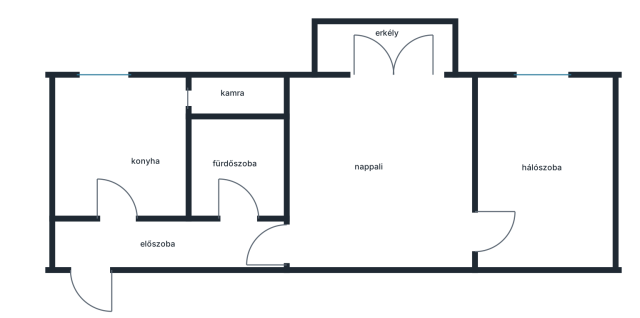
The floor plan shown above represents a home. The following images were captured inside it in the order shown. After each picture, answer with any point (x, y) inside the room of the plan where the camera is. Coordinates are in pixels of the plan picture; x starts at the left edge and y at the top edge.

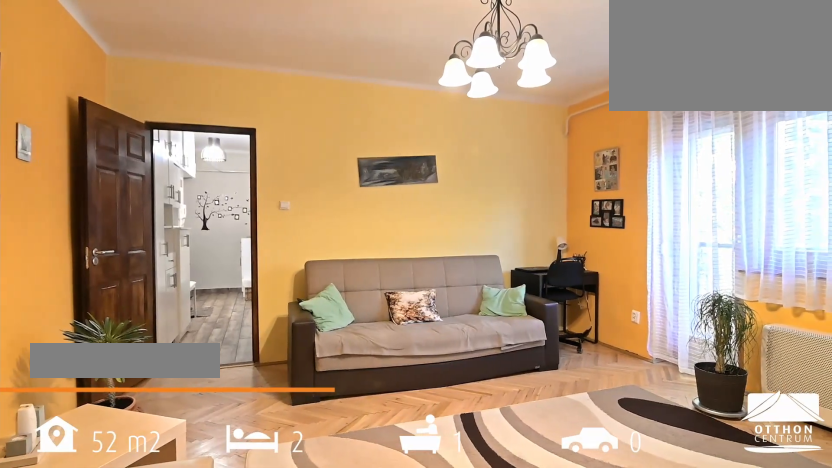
(371, 176)
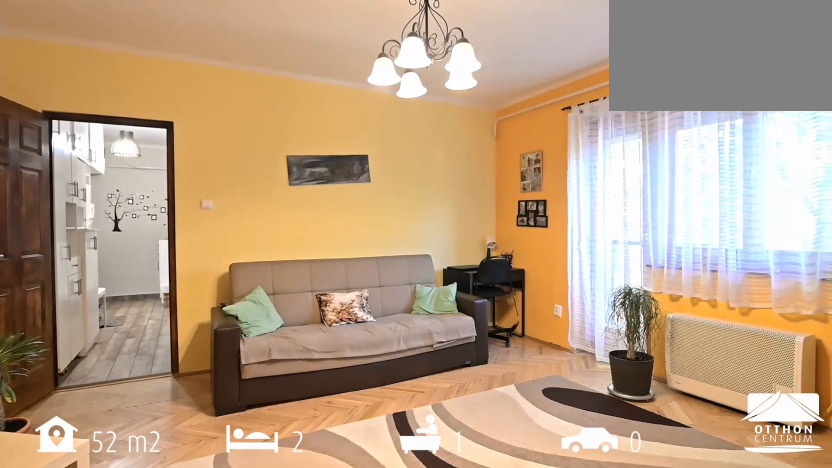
(371, 176)
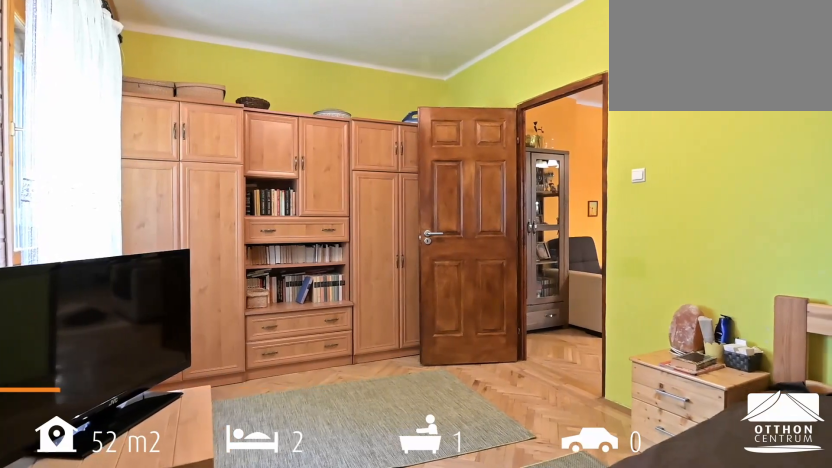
(542, 185)
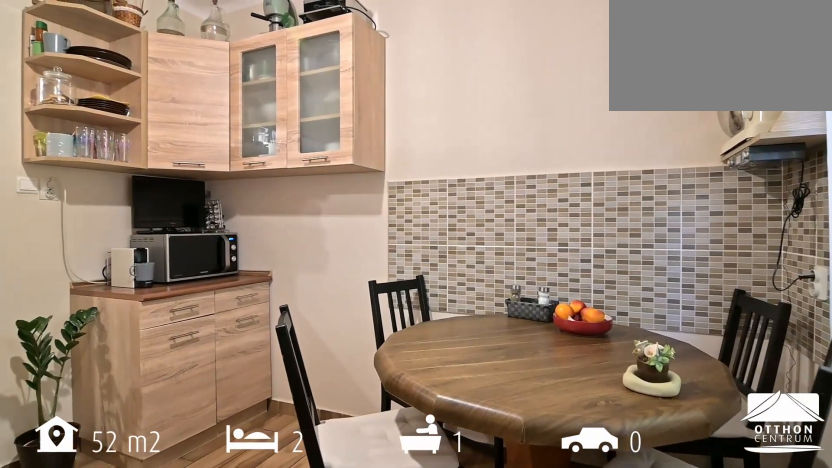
(130, 160)
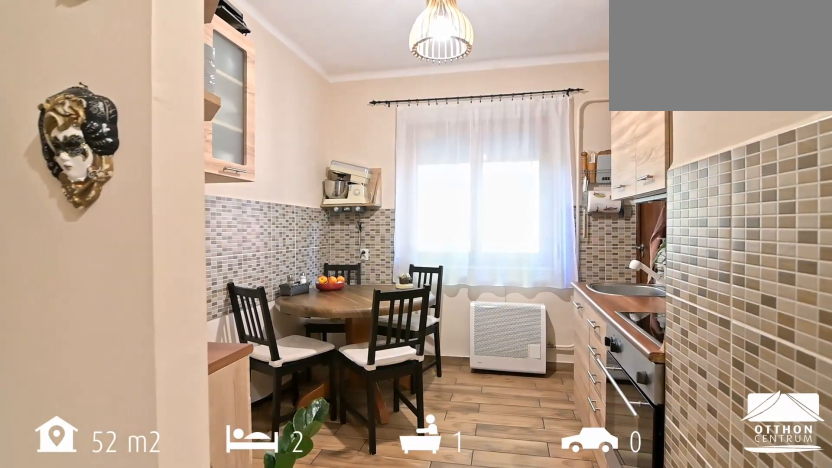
(130, 160)
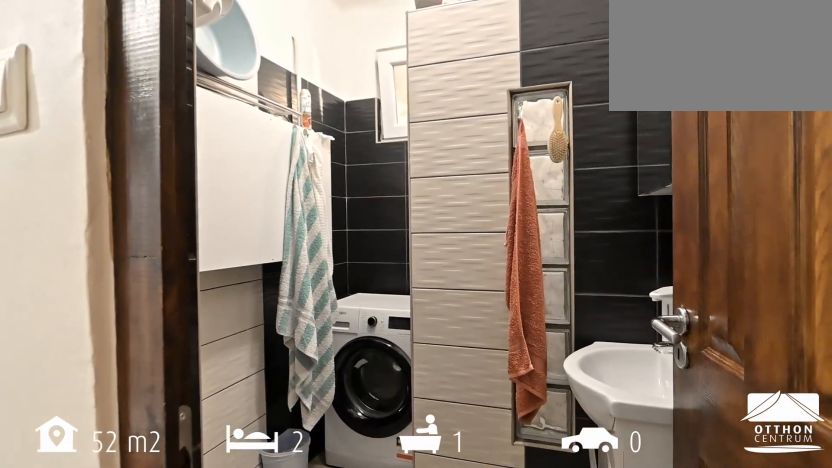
(230, 172)
